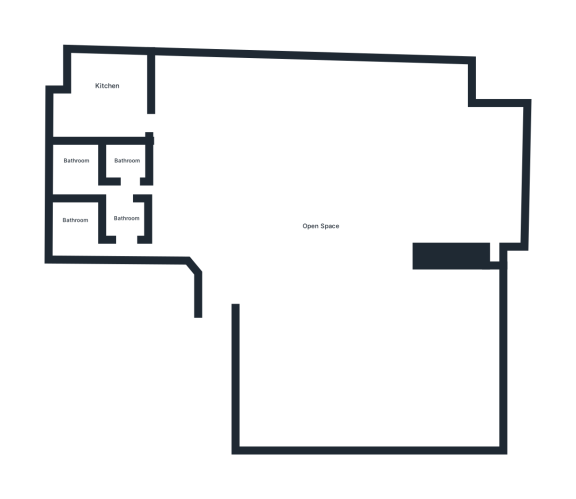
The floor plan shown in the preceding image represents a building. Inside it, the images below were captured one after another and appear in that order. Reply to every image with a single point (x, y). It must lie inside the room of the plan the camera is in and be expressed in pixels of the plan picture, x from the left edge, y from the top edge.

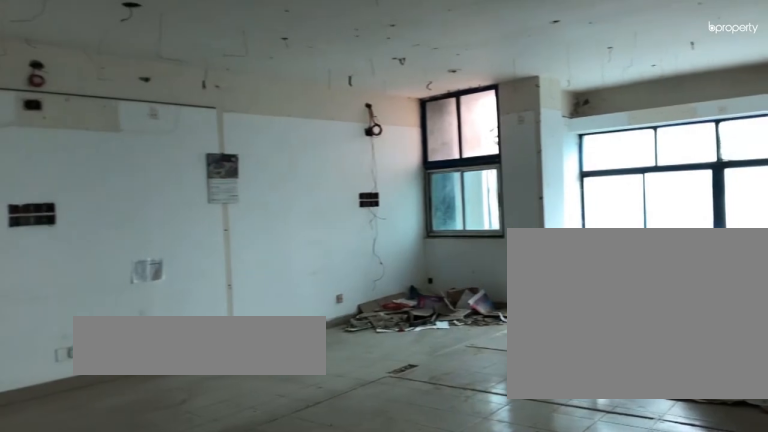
(305, 204)
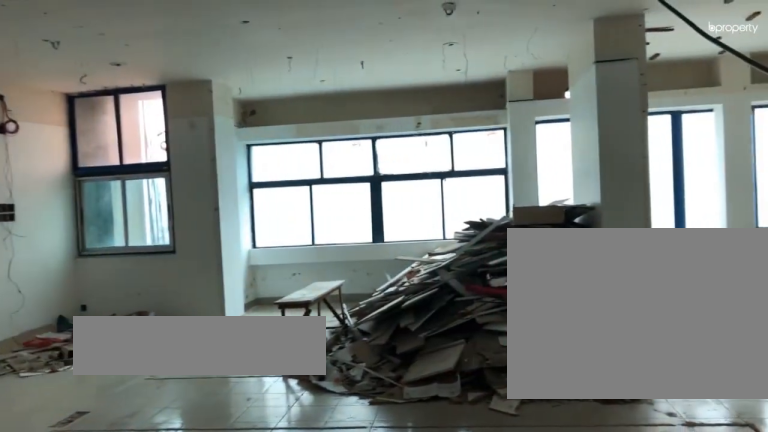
(305, 204)
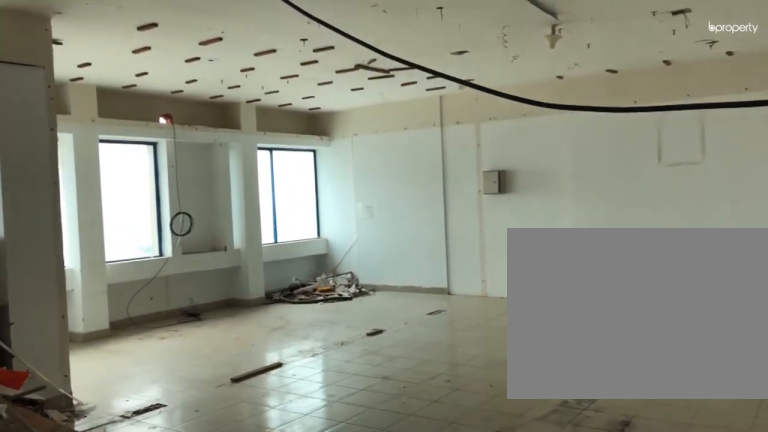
(305, 204)
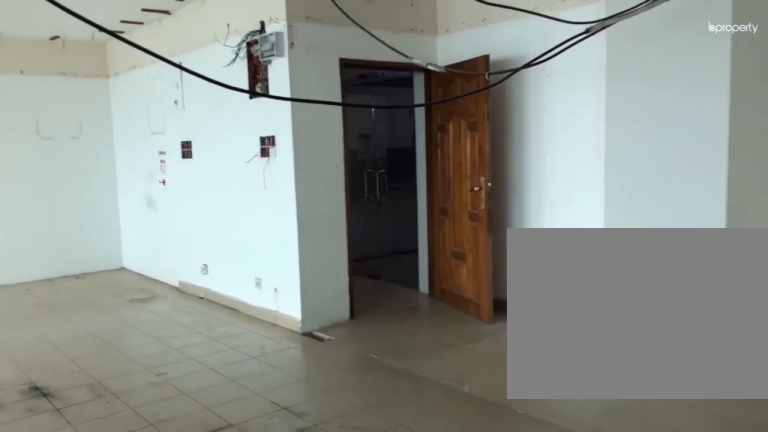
(305, 204)
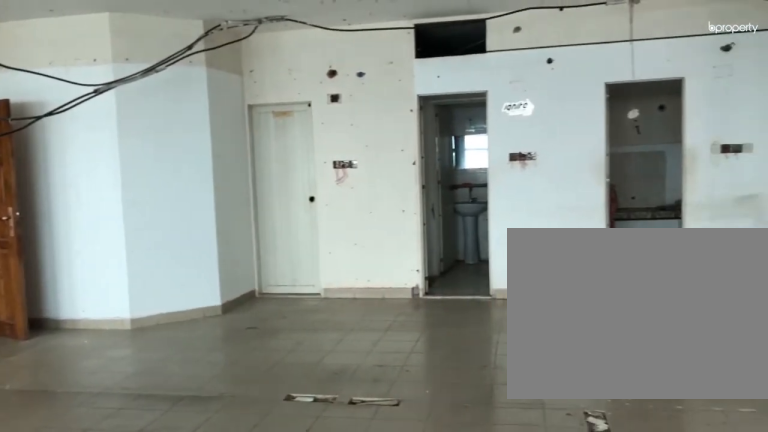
(305, 204)
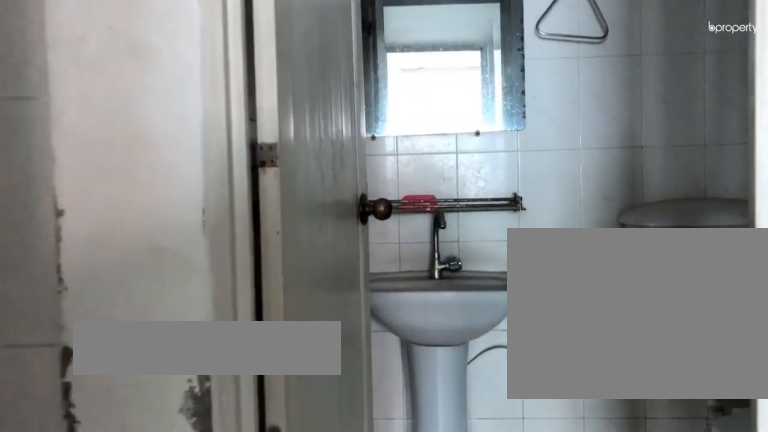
(130, 188)
